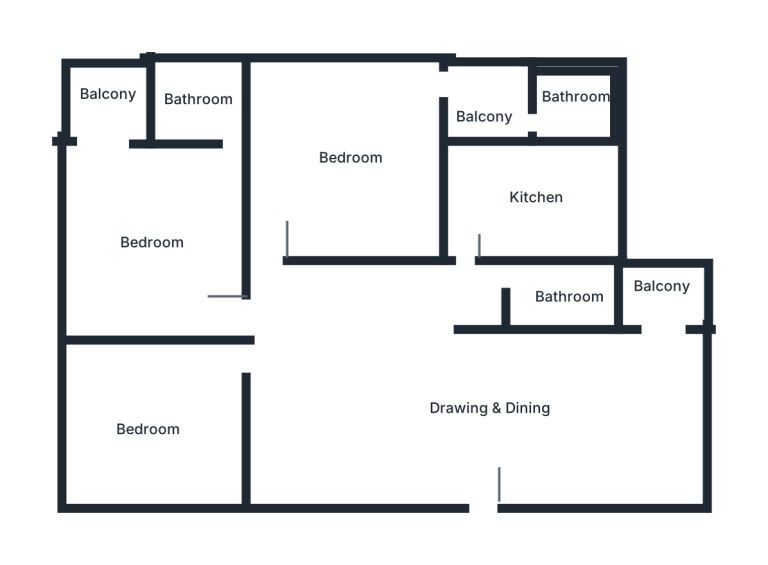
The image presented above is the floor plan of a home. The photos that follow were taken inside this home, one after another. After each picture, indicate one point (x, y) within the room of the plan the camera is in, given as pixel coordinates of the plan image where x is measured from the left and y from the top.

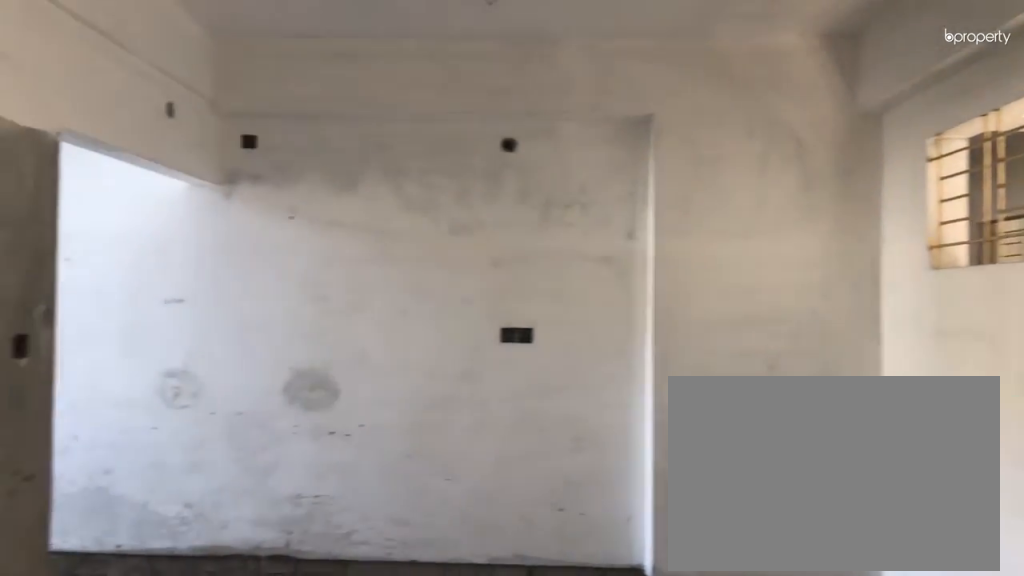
(649, 415)
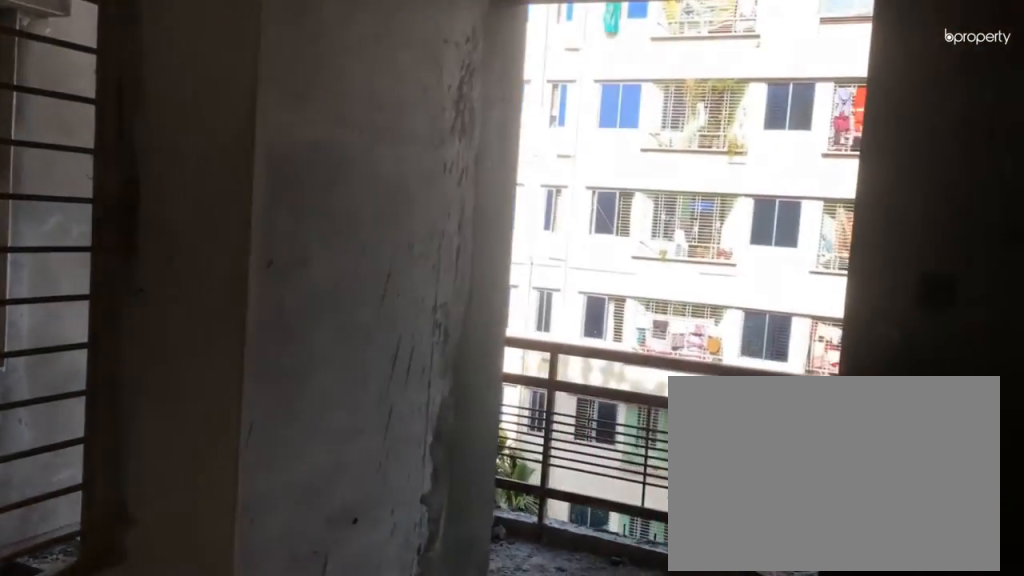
(151, 237)
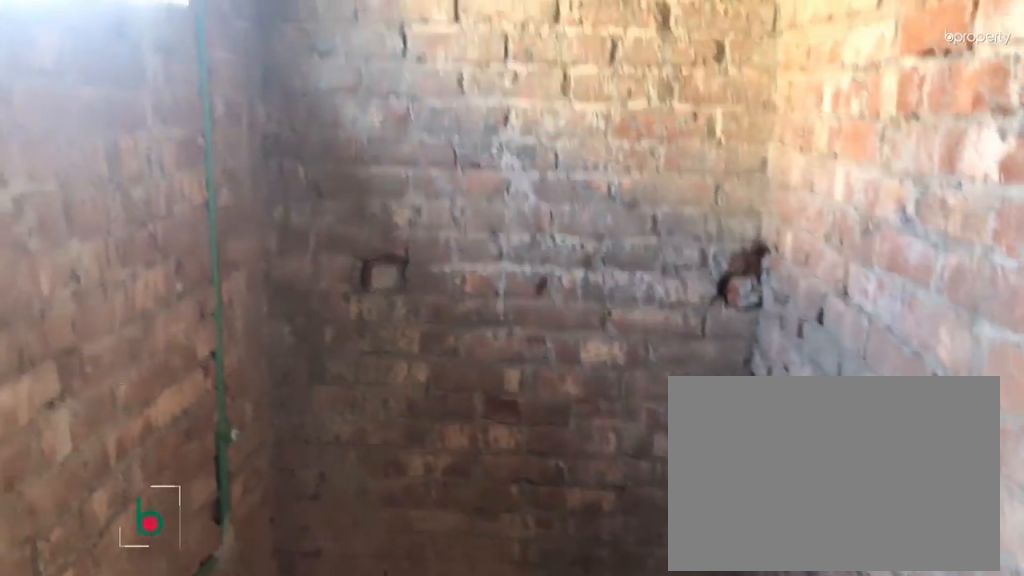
(572, 103)
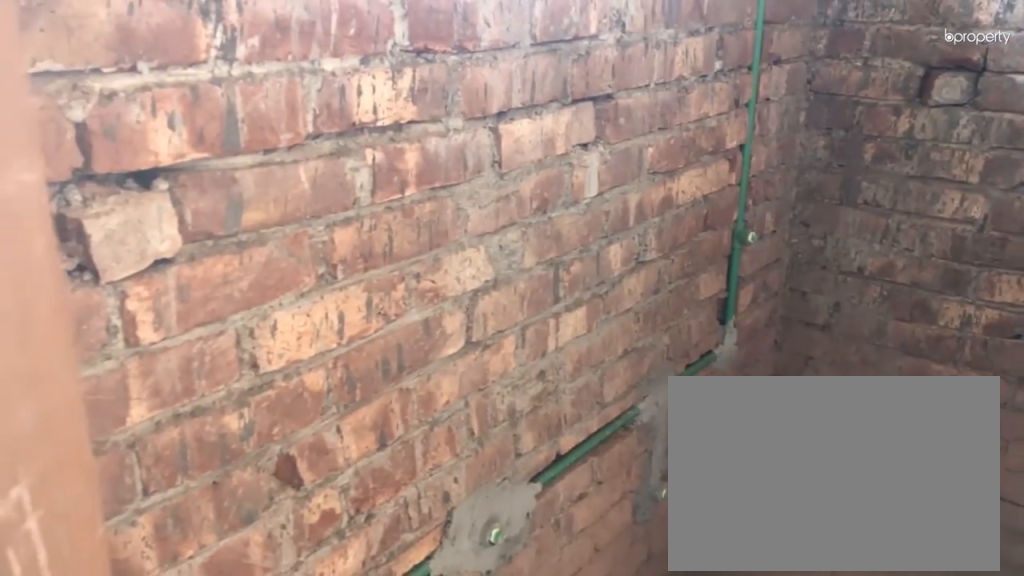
(573, 102)
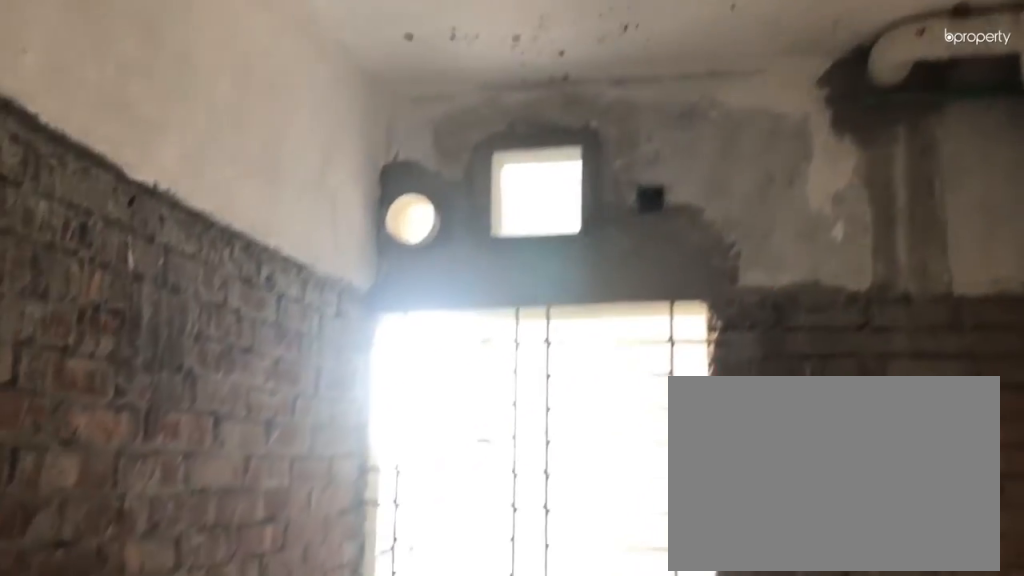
(528, 196)
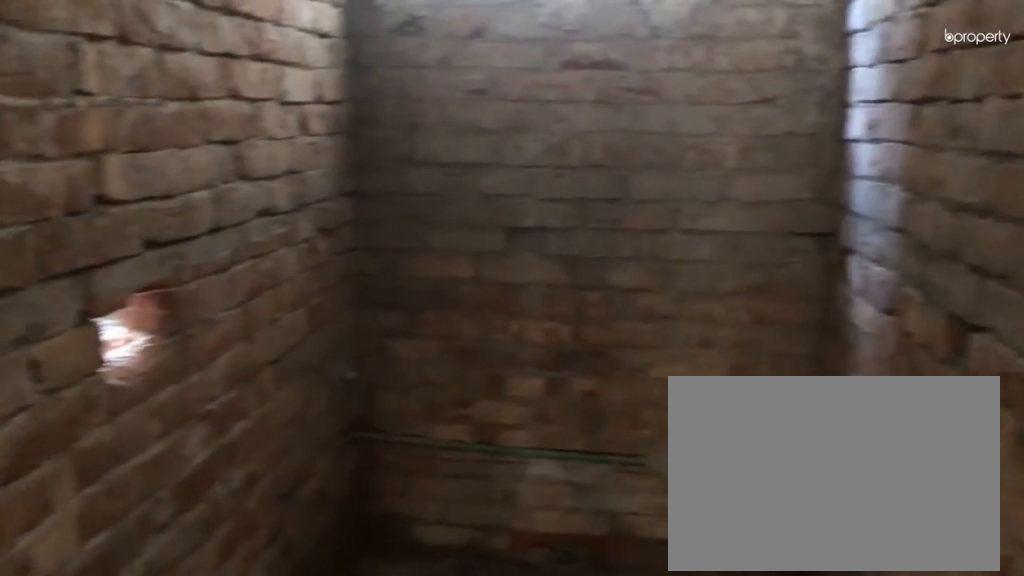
(563, 295)
